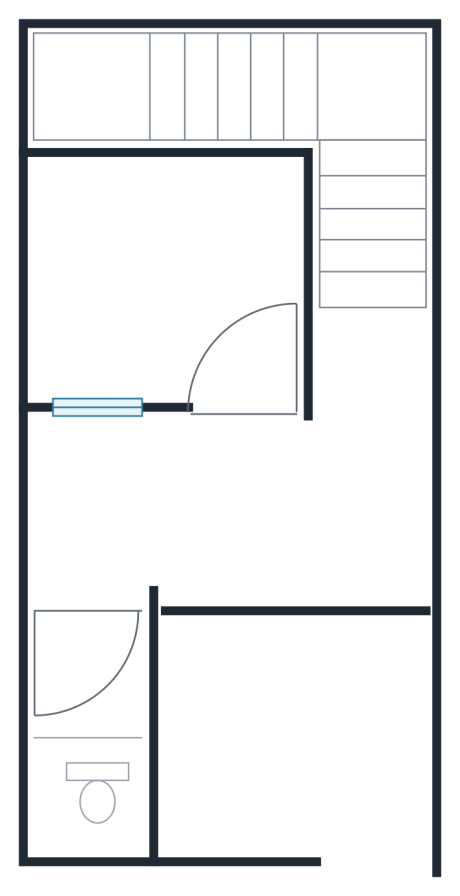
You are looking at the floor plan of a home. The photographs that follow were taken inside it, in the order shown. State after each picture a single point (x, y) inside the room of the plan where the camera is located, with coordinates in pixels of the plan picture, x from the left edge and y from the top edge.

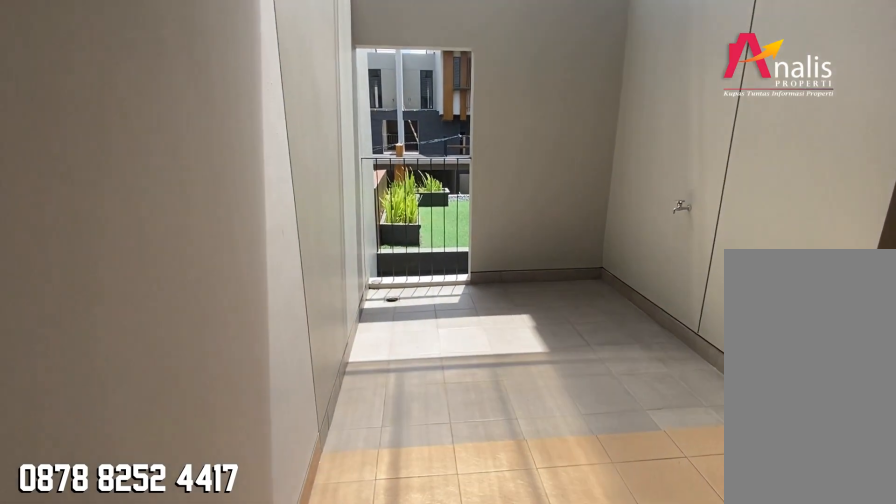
(226, 519)
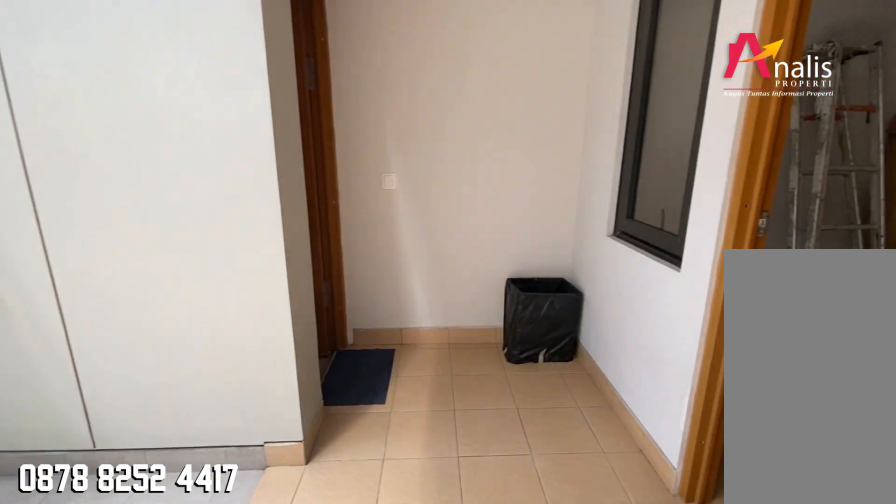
(230, 519)
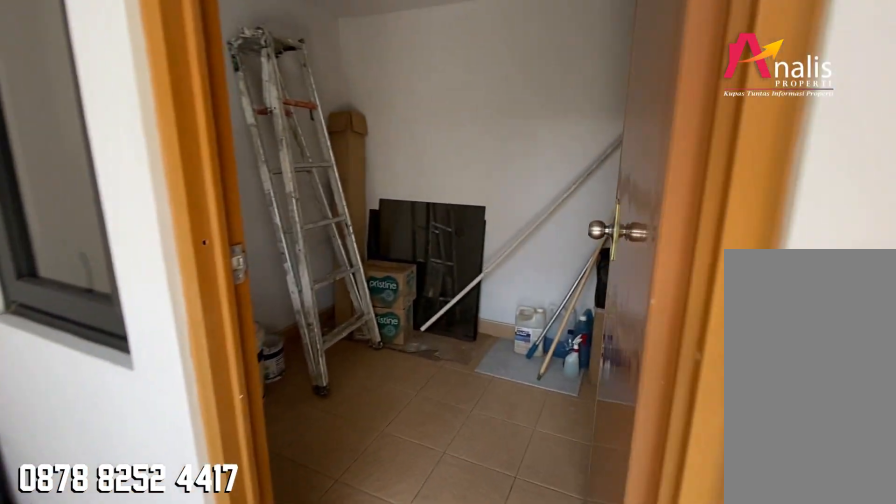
(230, 519)
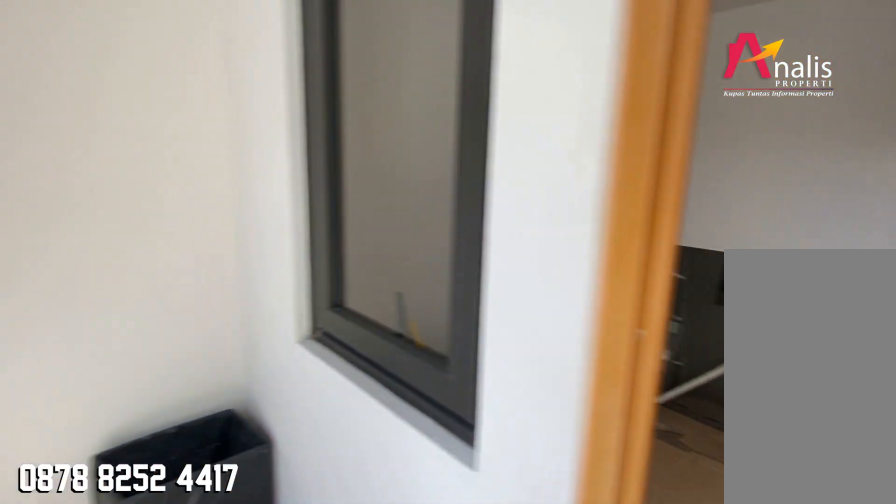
(230, 519)
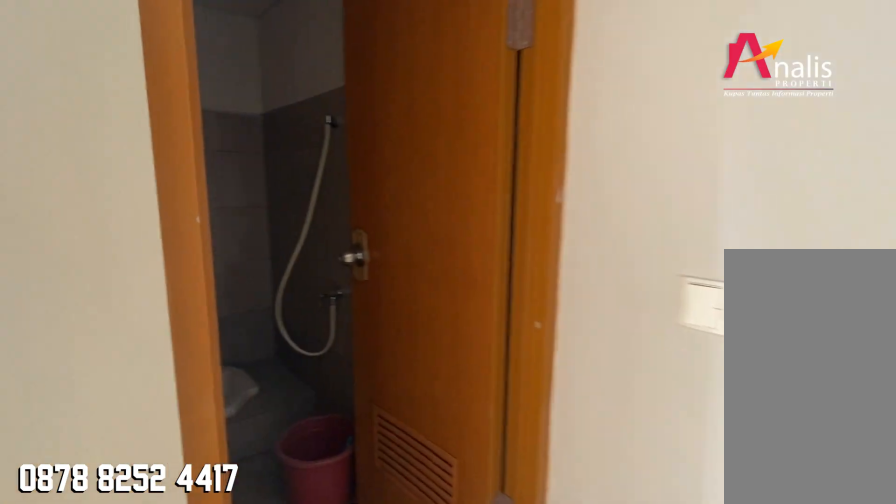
(230, 519)
